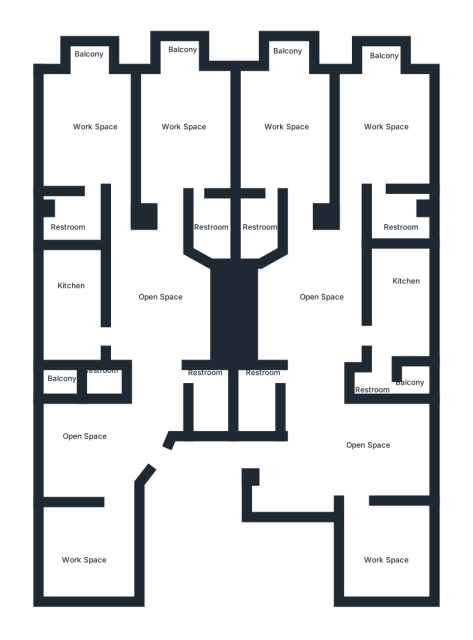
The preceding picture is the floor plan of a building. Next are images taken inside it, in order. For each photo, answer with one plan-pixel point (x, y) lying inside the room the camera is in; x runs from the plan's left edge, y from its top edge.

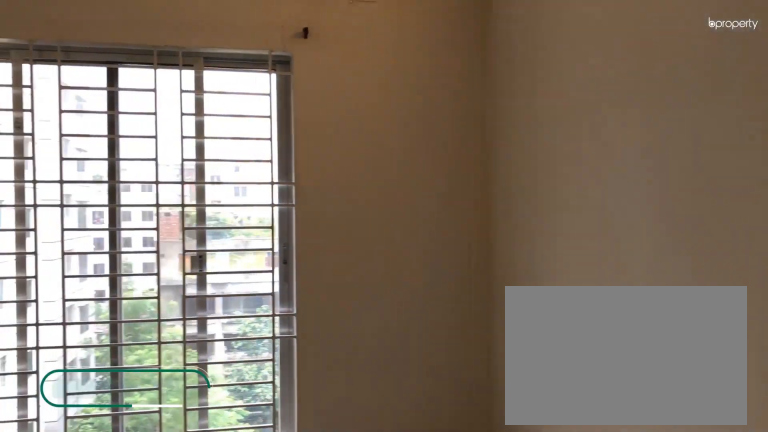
(110, 446)
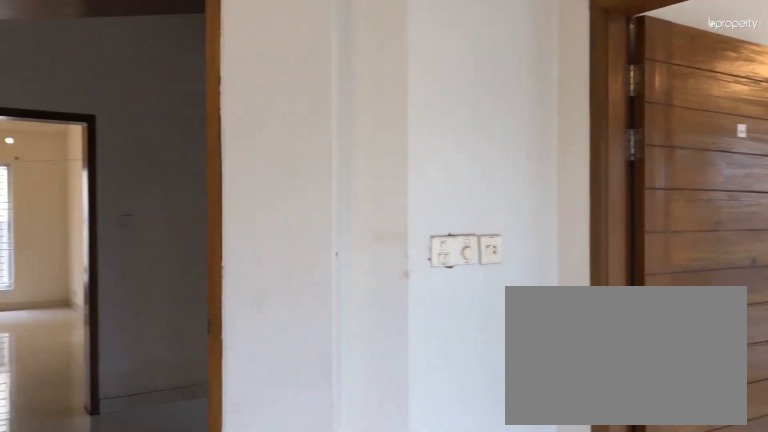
(110, 446)
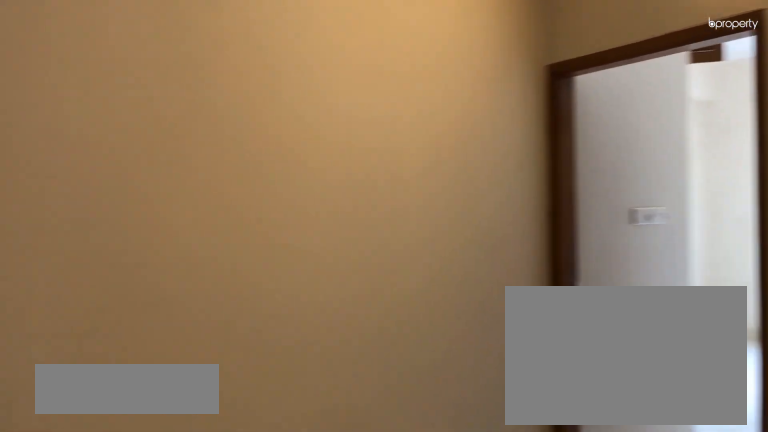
(157, 317)
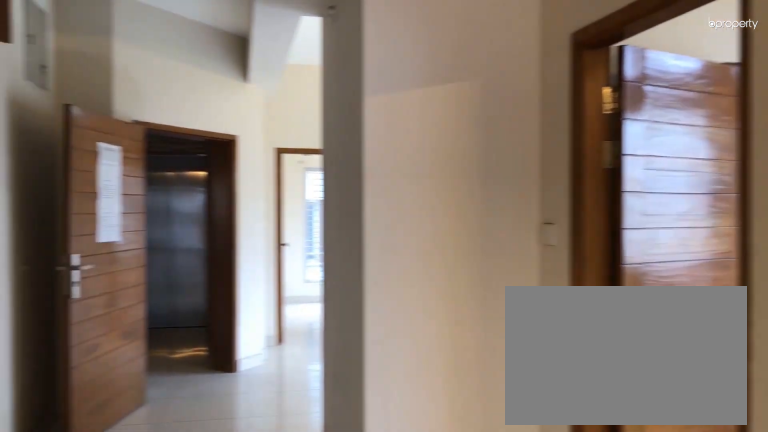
(157, 317)
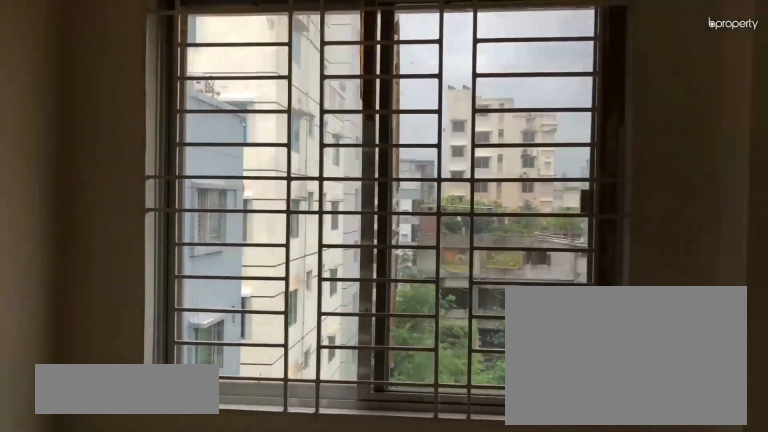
(96, 550)
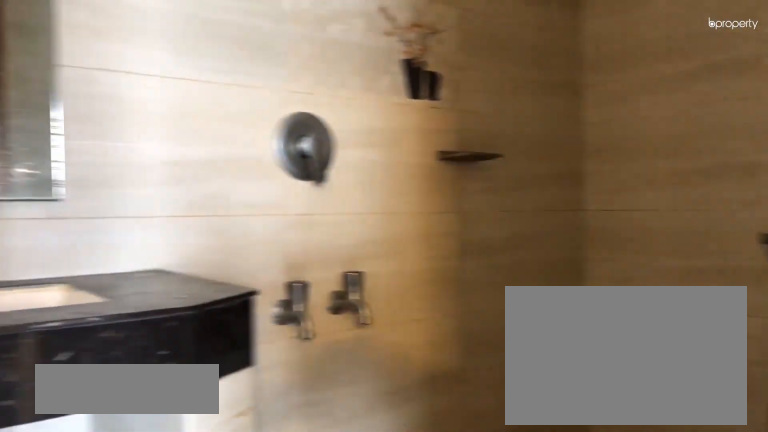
(211, 399)
